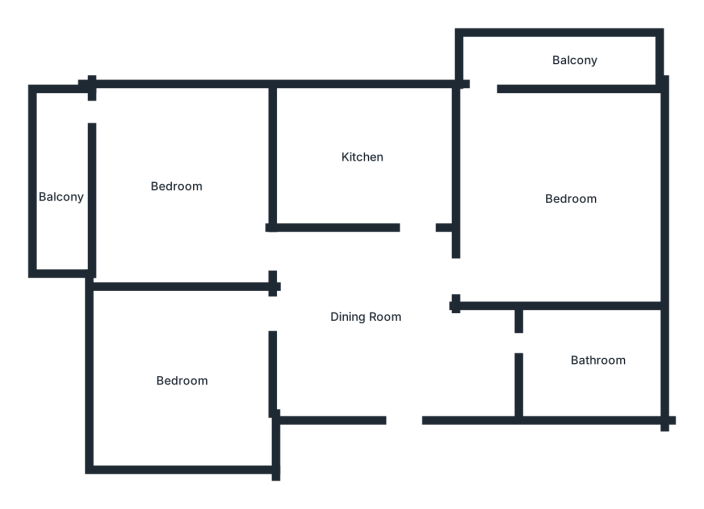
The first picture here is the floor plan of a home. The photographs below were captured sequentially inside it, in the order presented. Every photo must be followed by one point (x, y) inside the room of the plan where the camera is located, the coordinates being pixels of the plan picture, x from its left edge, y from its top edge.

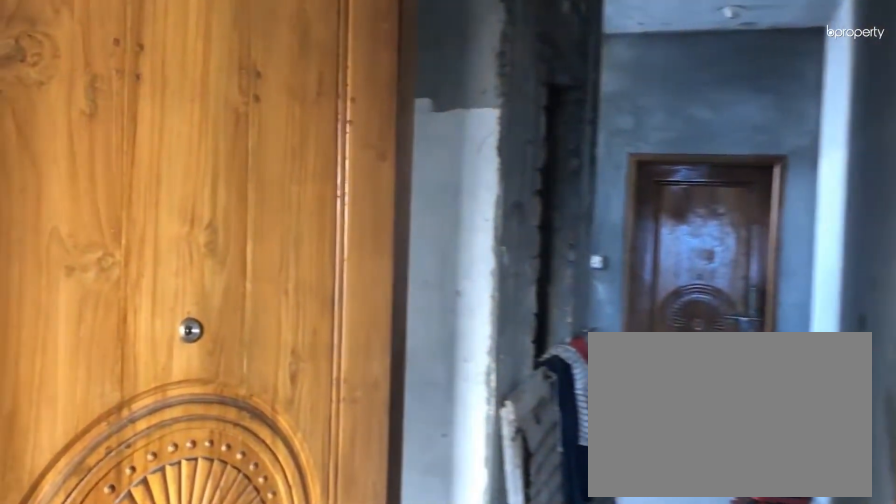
(364, 333)
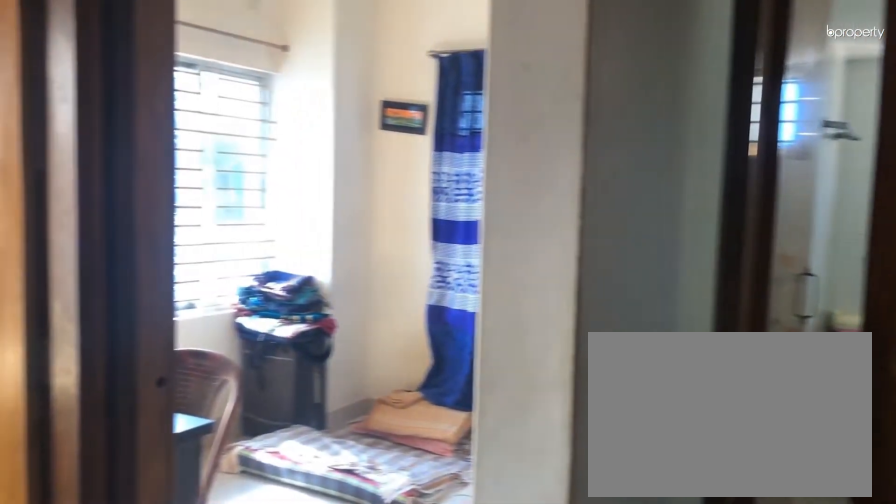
(365, 333)
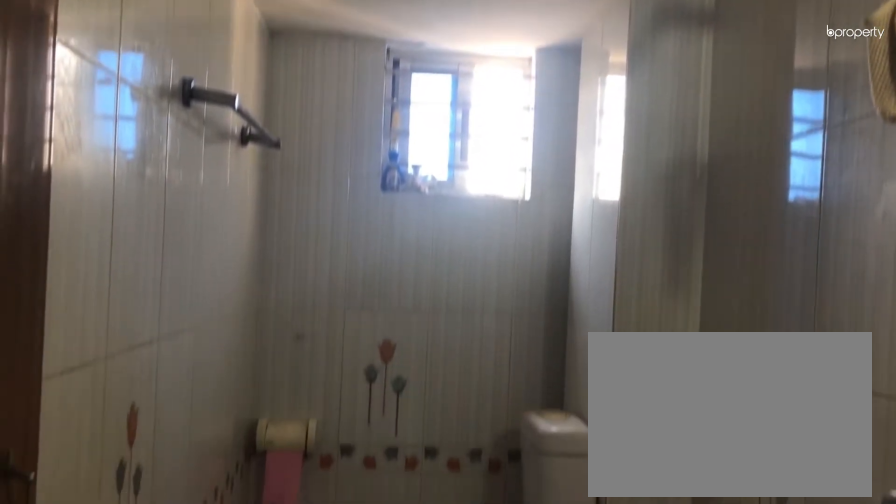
(586, 357)
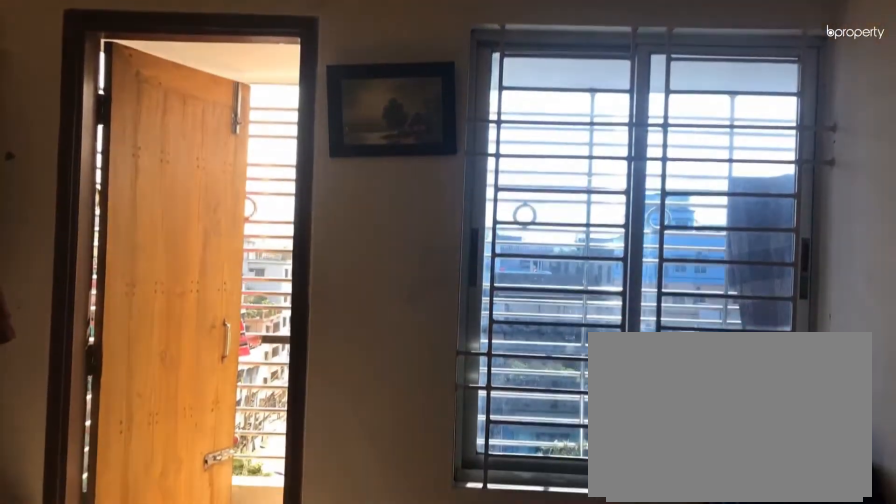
(561, 192)
